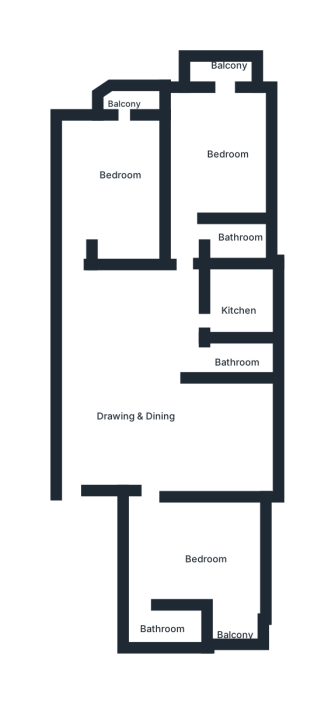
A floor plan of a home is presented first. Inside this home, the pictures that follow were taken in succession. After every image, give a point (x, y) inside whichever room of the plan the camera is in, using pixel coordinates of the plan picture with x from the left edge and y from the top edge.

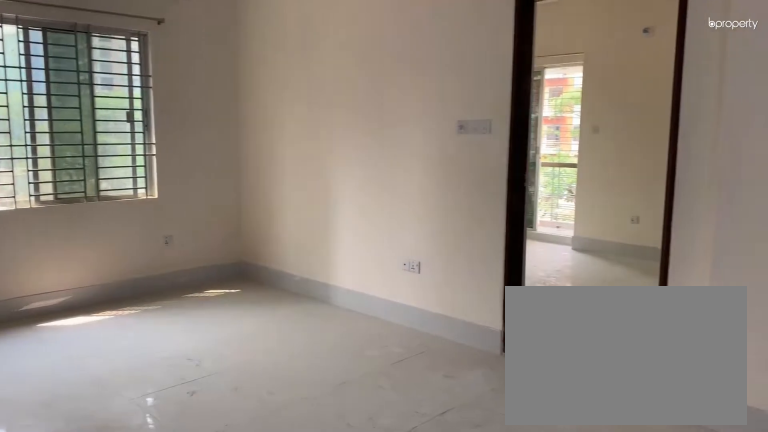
(141, 412)
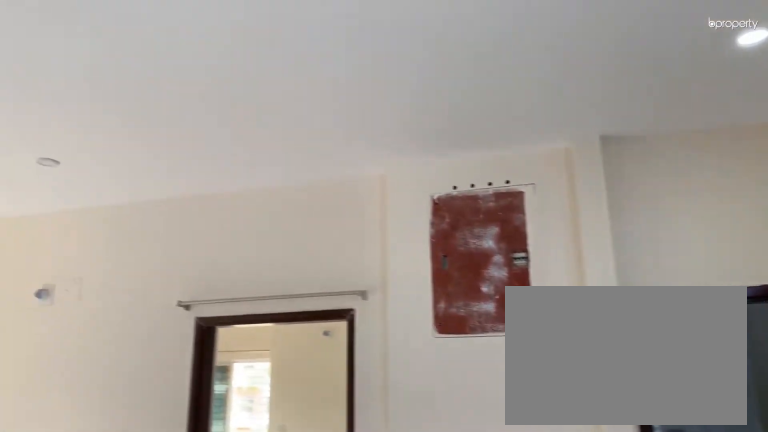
(141, 412)
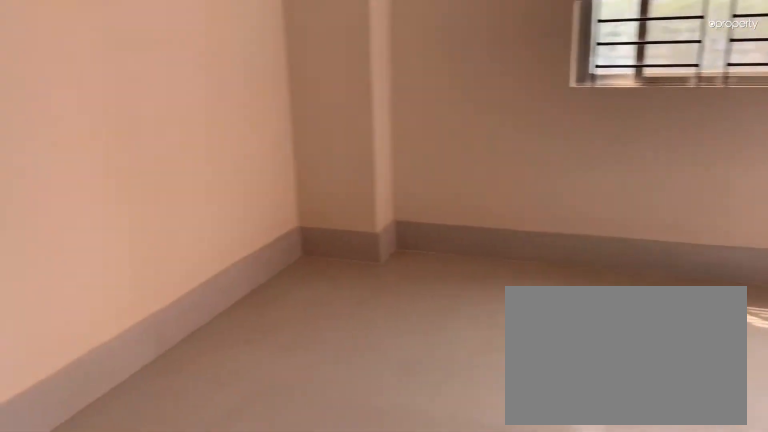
(196, 556)
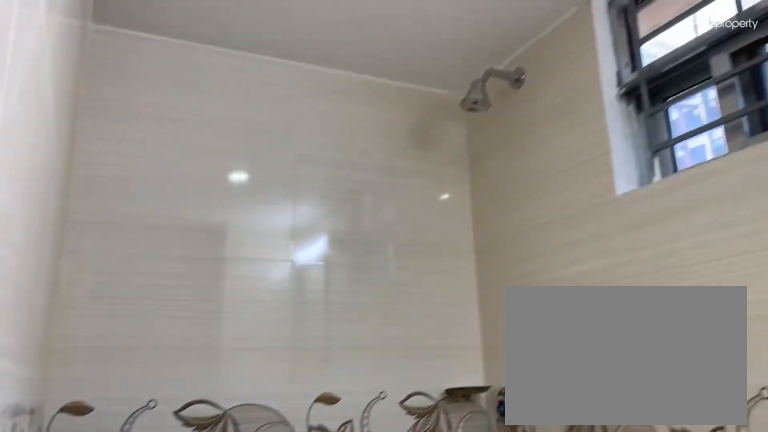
(164, 625)
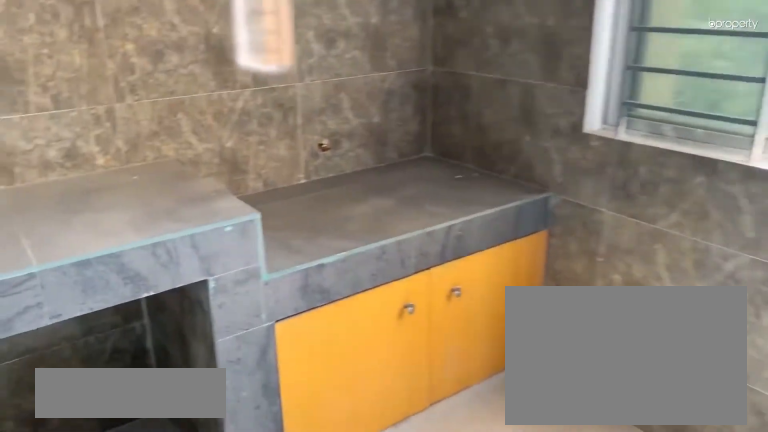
(239, 307)
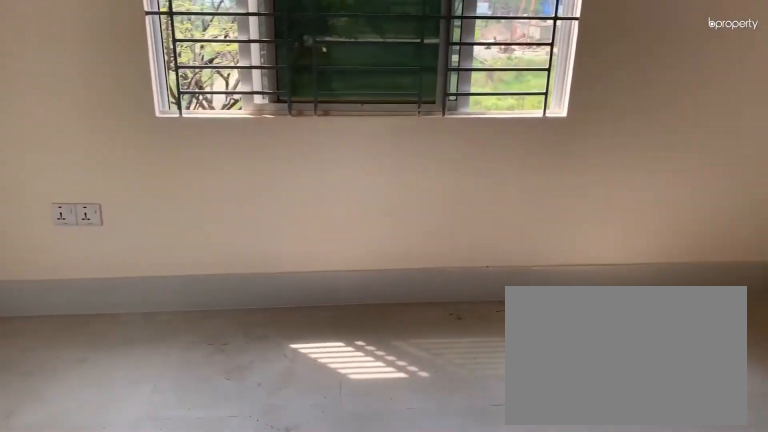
(226, 135)
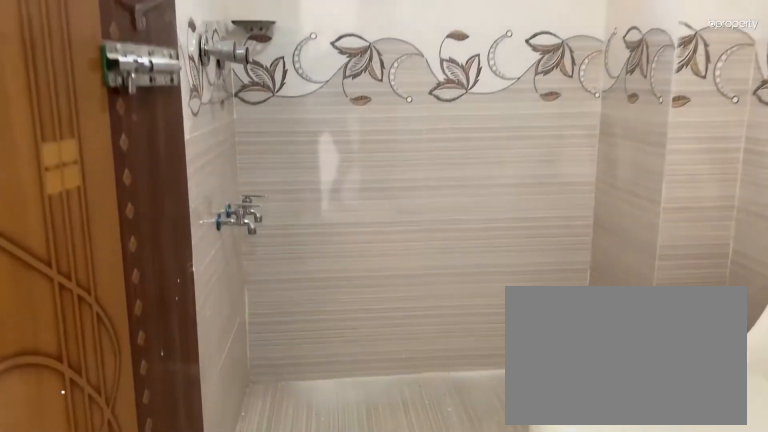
(227, 236)
